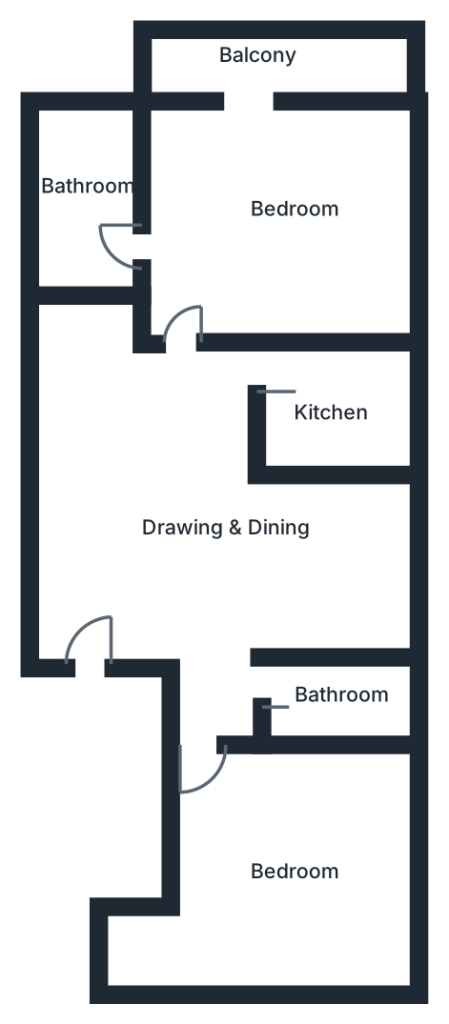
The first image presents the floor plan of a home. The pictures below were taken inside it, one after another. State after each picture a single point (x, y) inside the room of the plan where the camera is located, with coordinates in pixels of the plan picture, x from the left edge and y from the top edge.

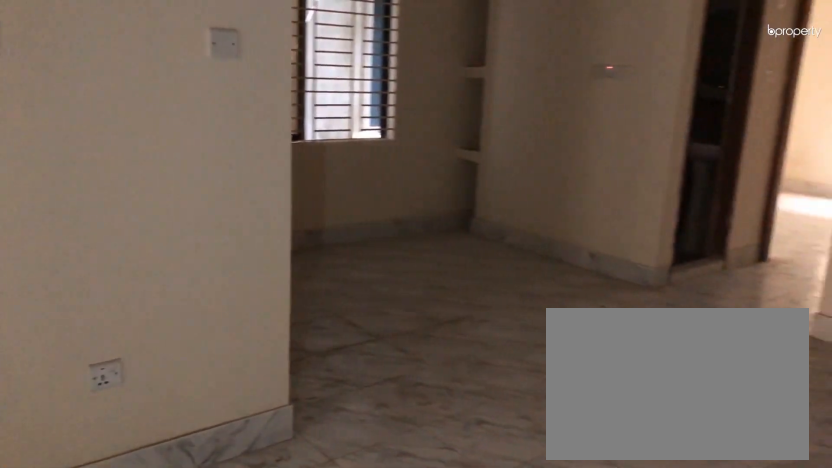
(201, 536)
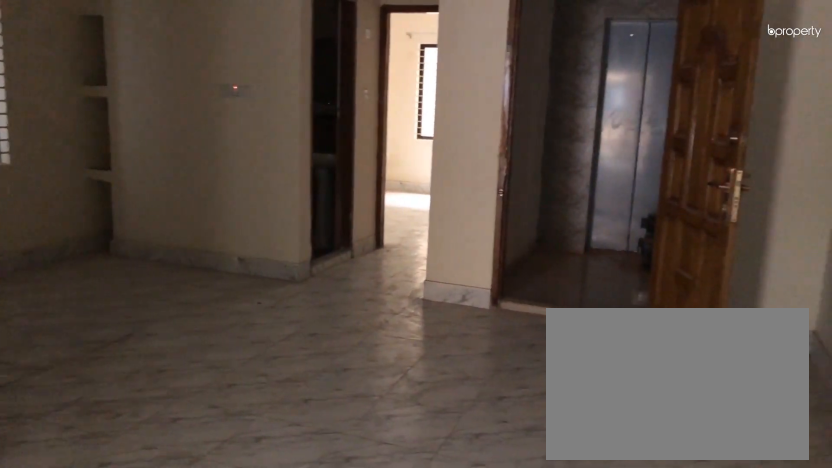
(201, 536)
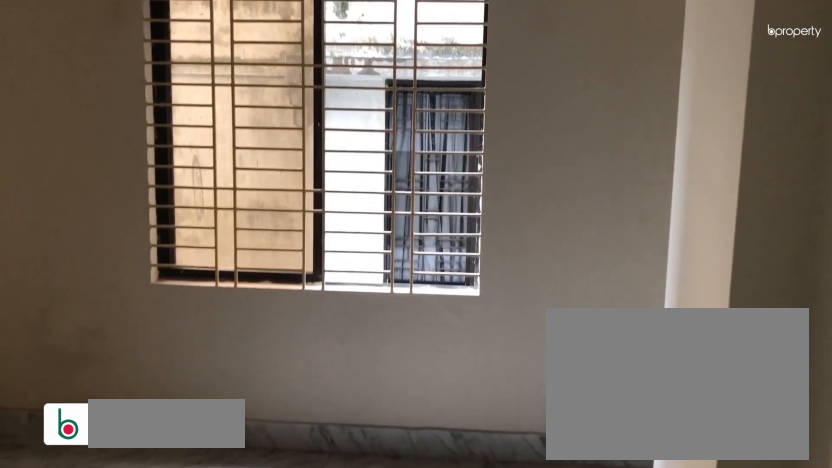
(291, 892)
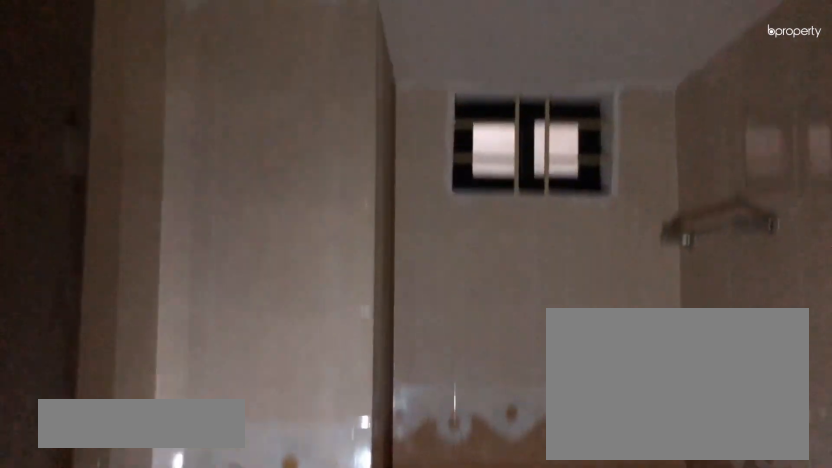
(350, 706)
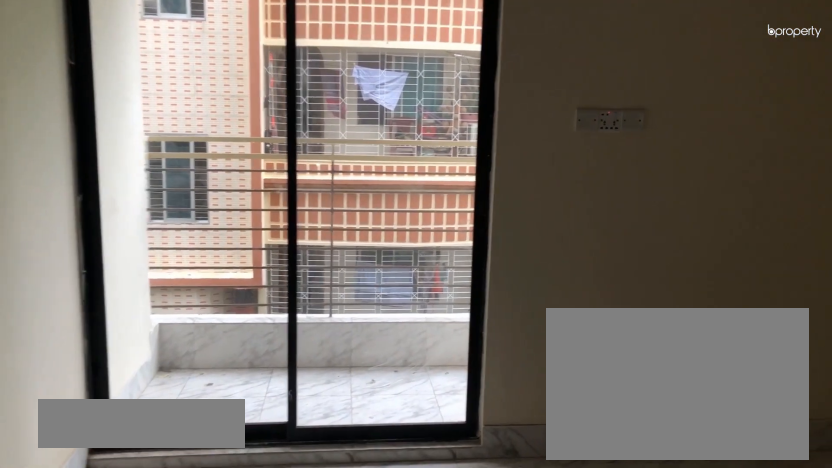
(285, 225)
